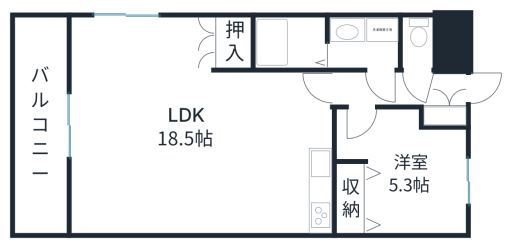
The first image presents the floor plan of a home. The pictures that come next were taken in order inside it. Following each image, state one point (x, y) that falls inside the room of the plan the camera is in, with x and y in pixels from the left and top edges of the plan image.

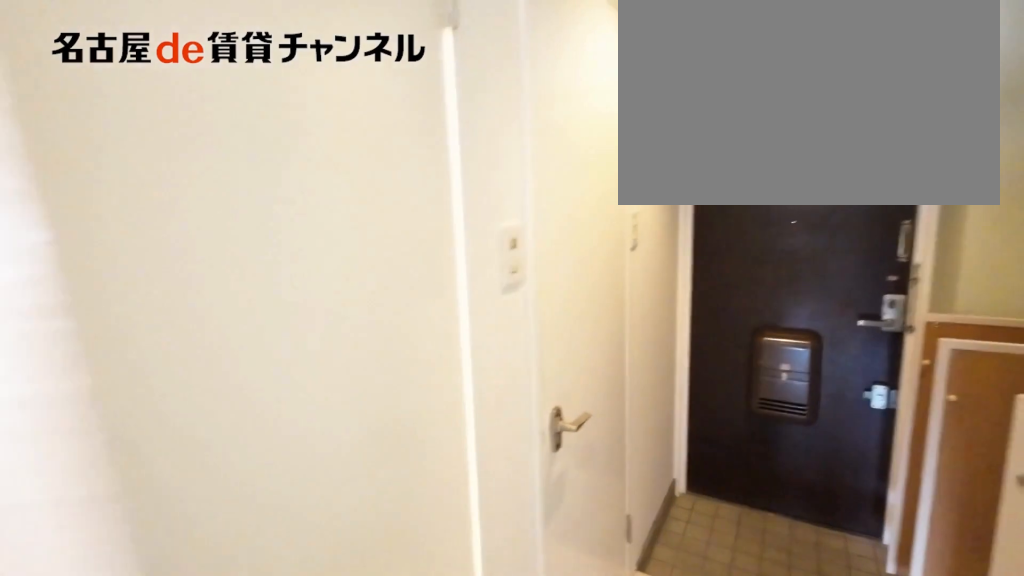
(380, 88)
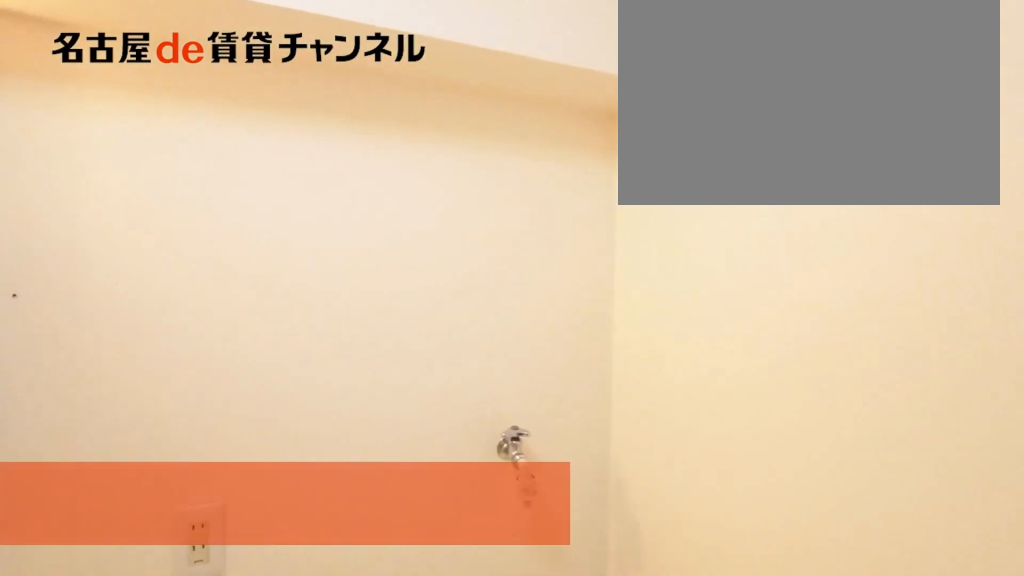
(364, 41)
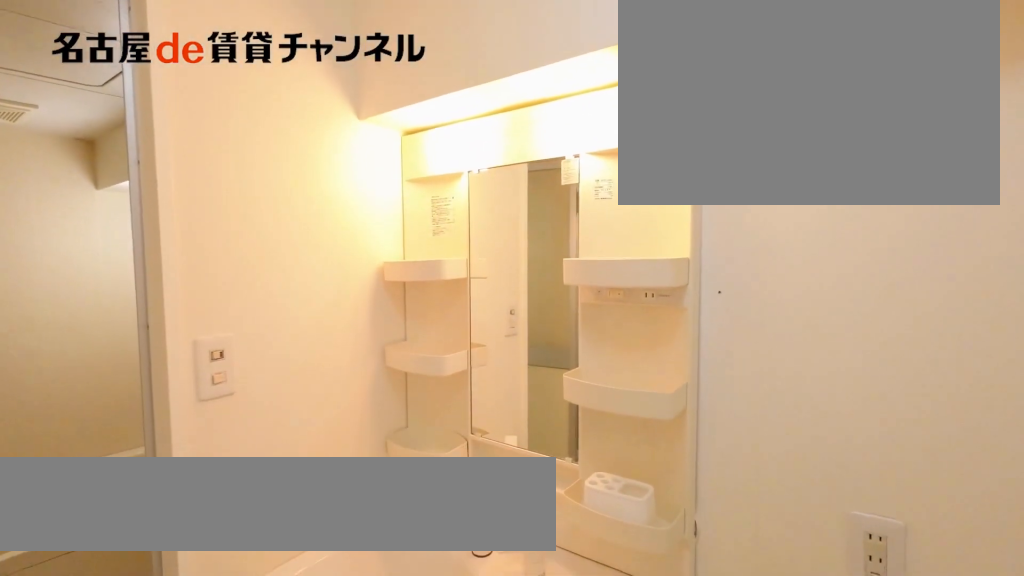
(364, 41)
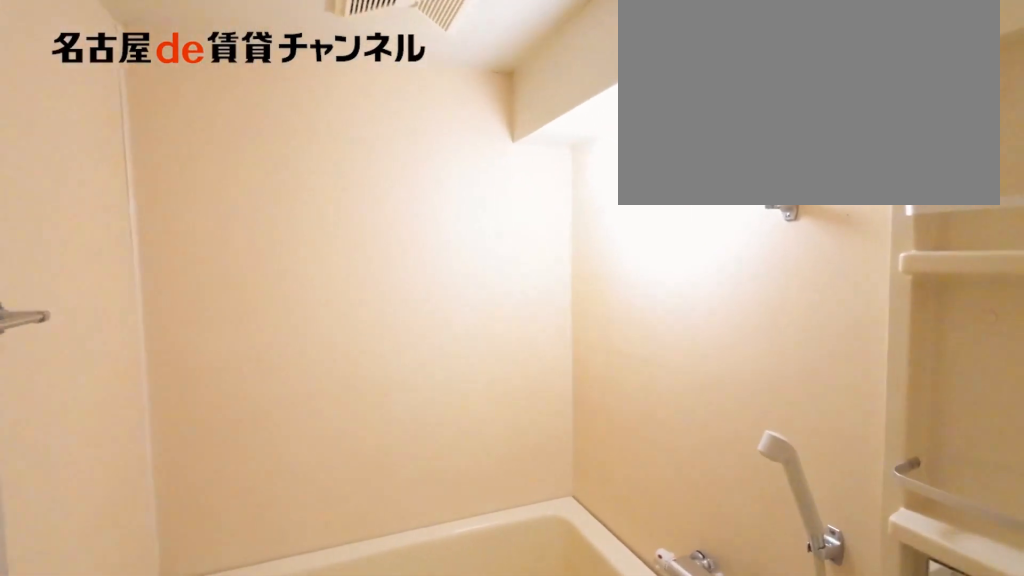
(291, 43)
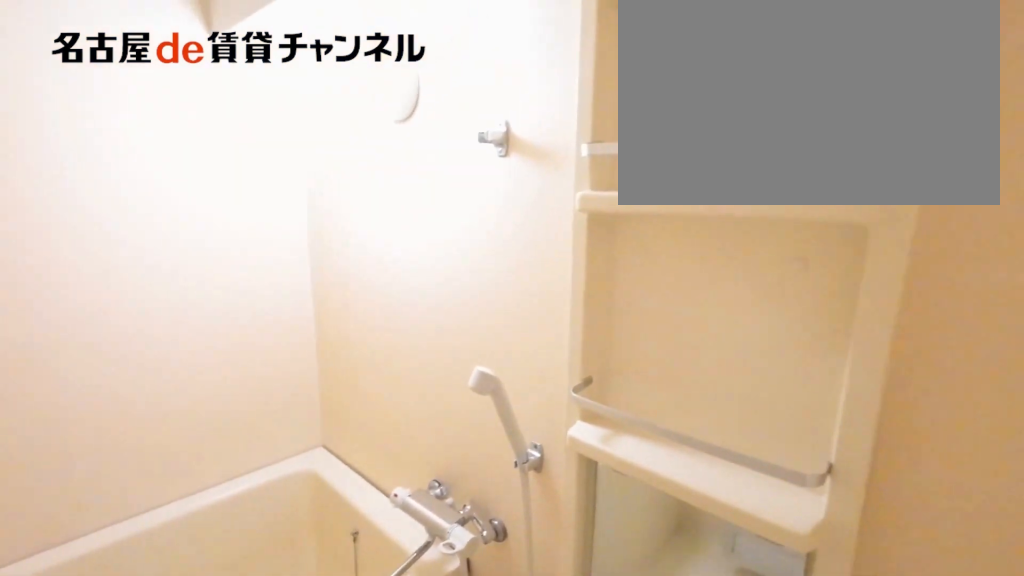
(291, 43)
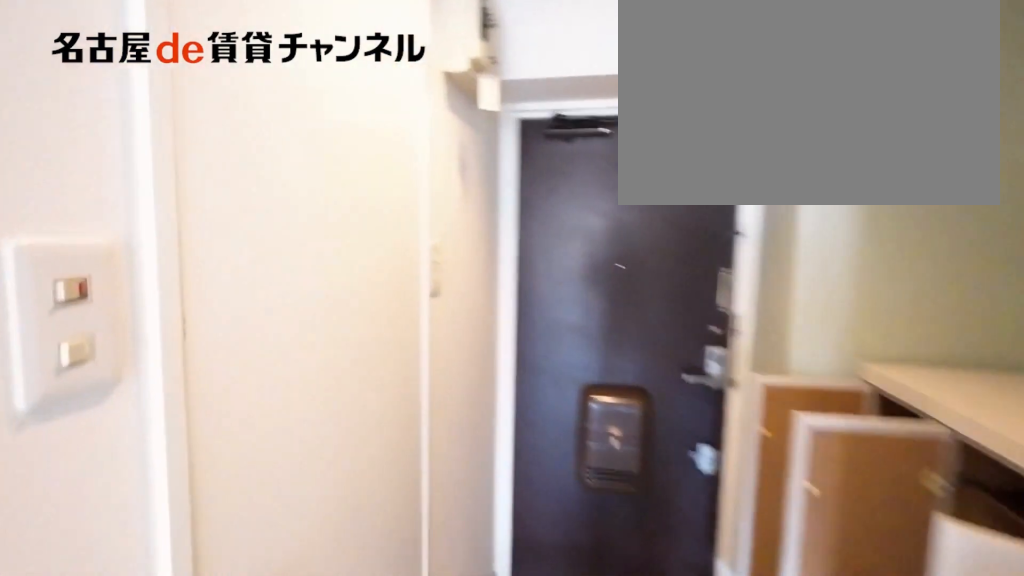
(384, 88)
